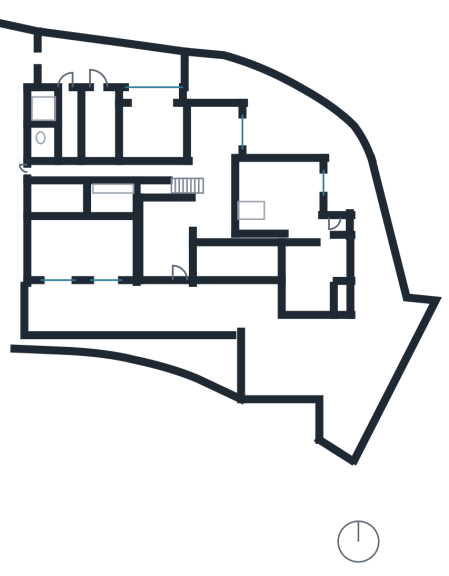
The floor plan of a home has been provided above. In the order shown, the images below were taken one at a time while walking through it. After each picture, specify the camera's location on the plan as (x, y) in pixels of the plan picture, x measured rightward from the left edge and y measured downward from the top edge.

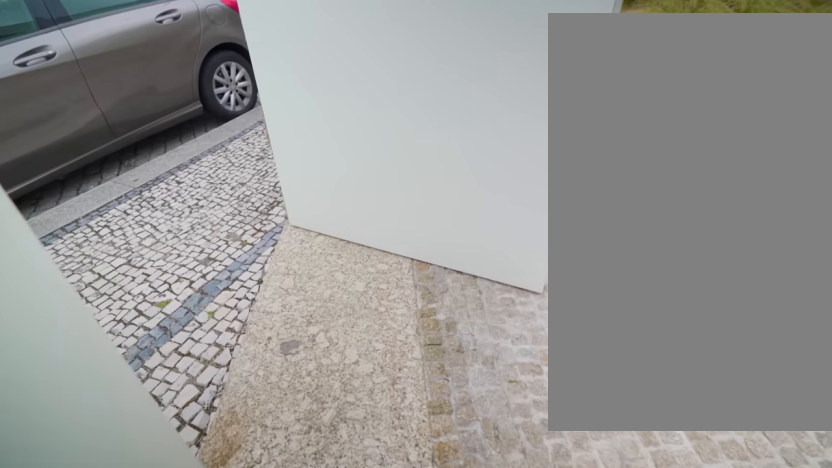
(258, 384)
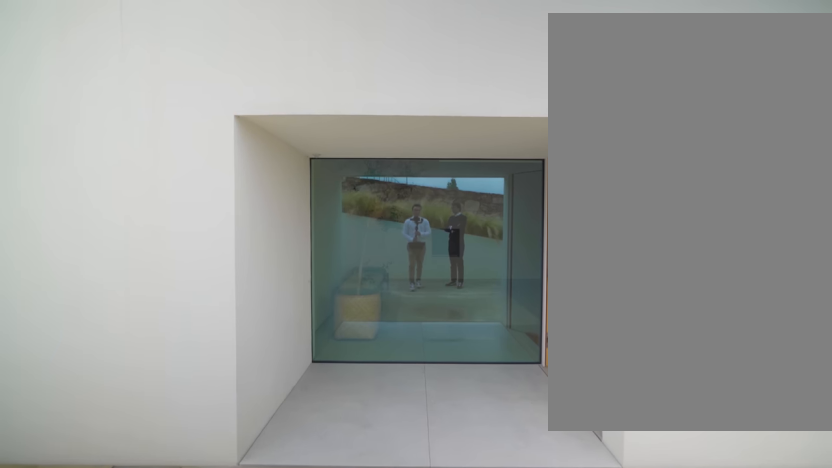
(150, 311)
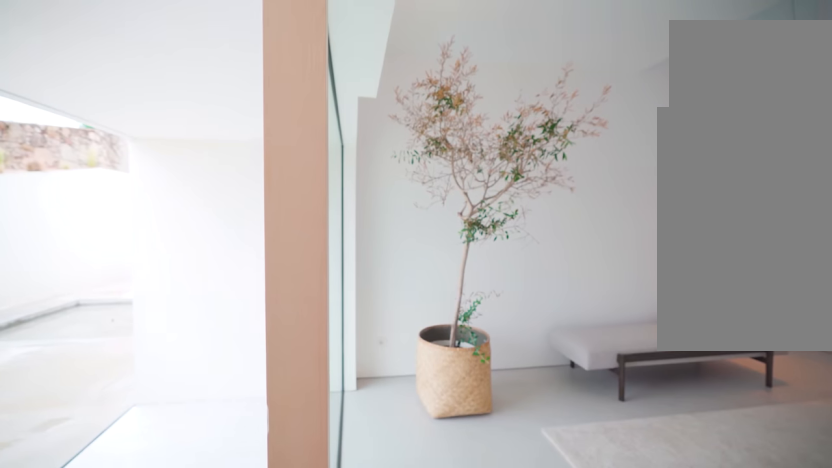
(179, 268)
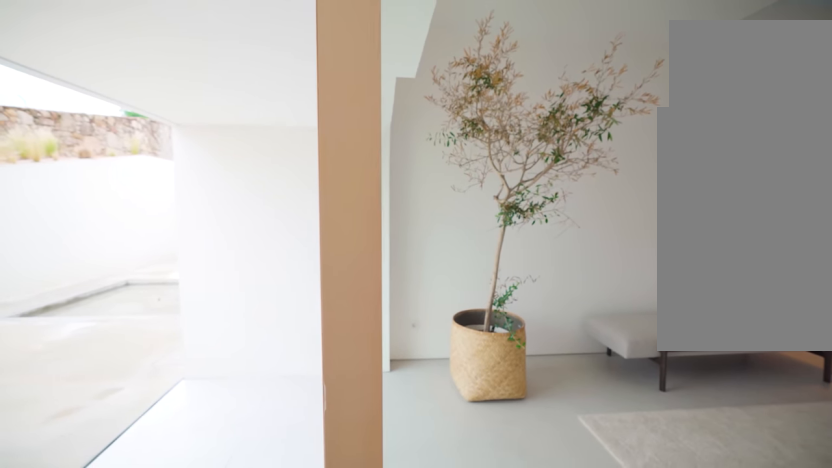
(180, 267)
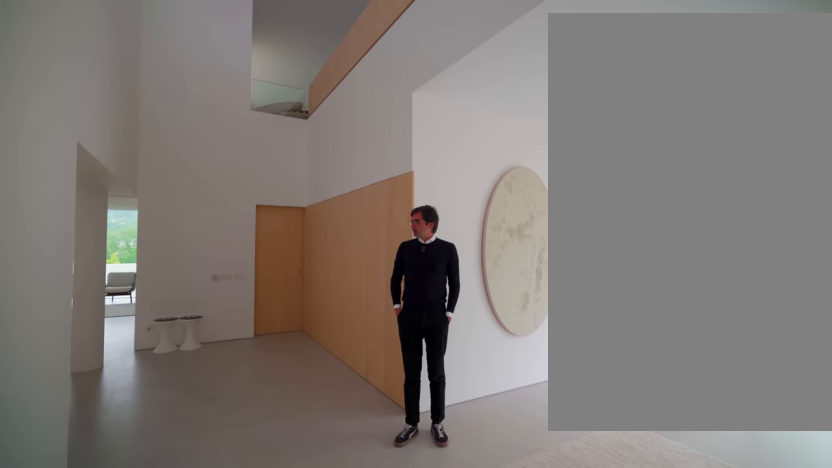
(151, 227)
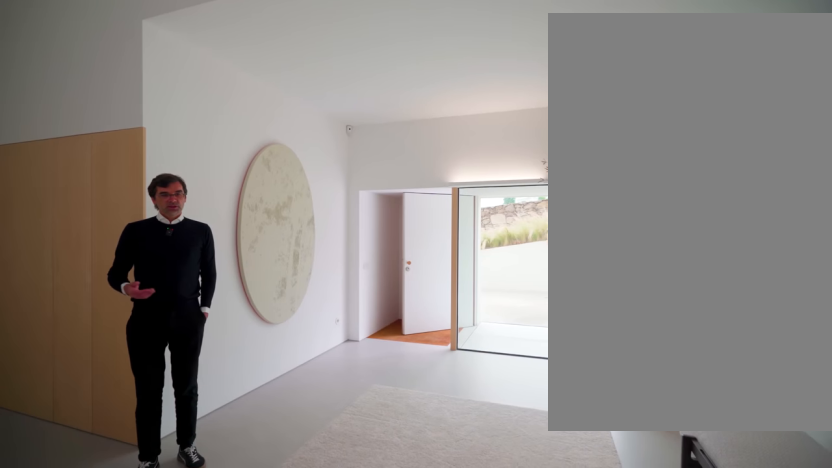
(151, 216)
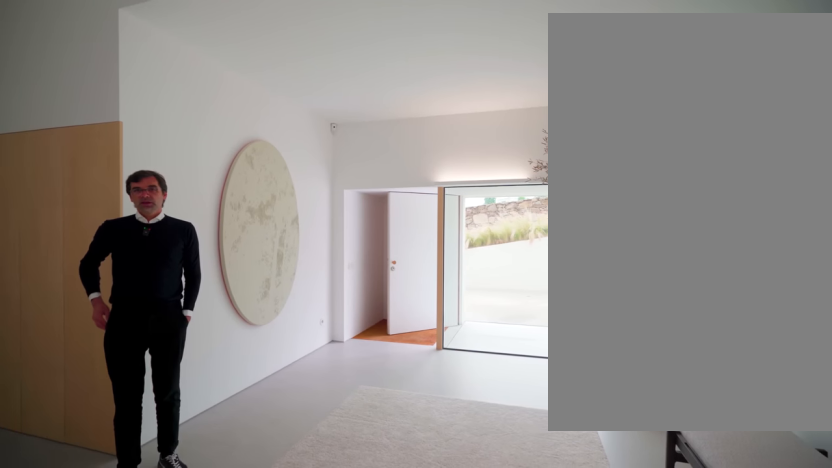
(151, 216)
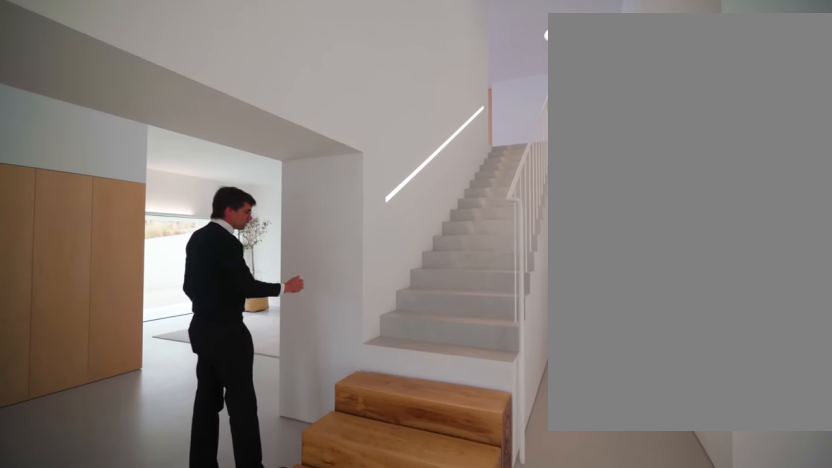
(228, 171)
